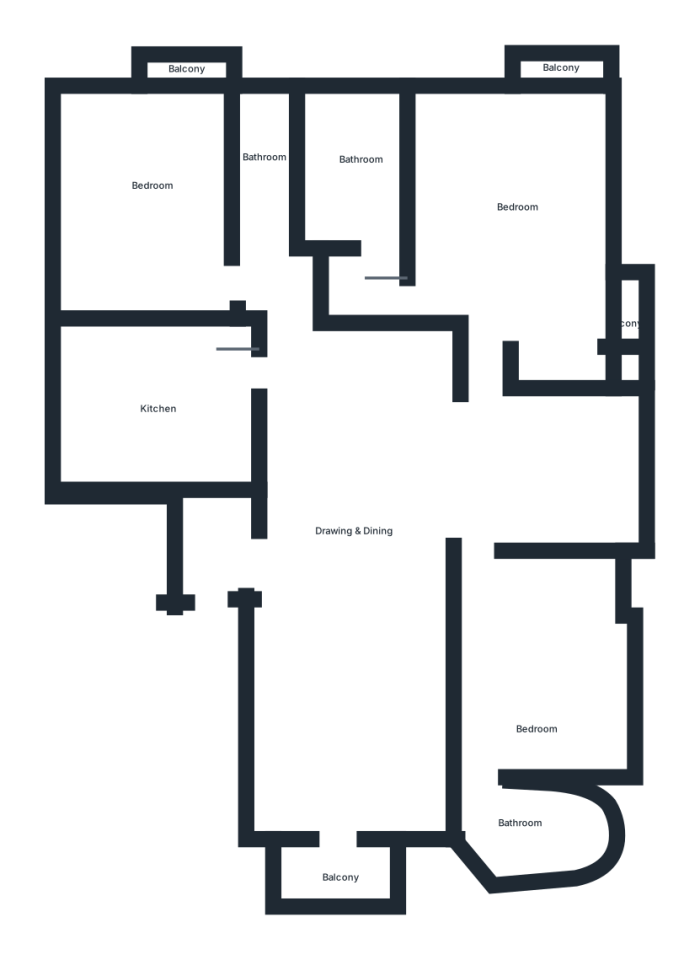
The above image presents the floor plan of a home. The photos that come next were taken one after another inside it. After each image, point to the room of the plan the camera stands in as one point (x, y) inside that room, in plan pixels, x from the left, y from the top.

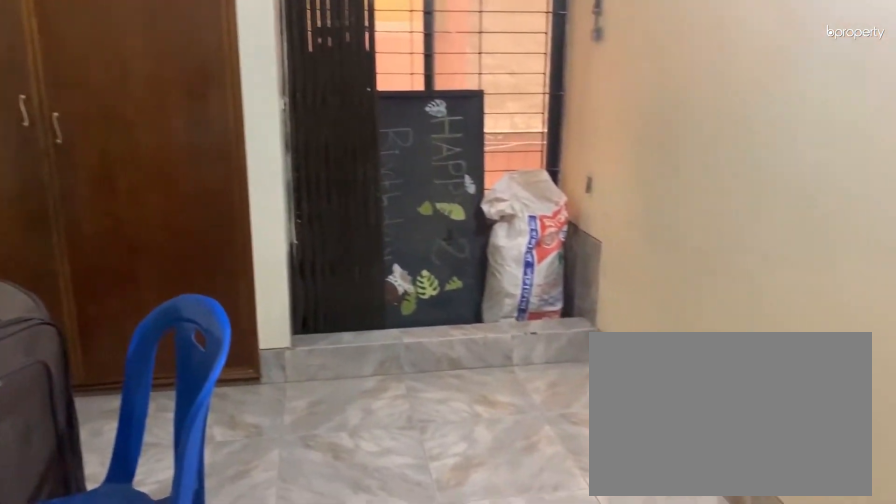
(154, 190)
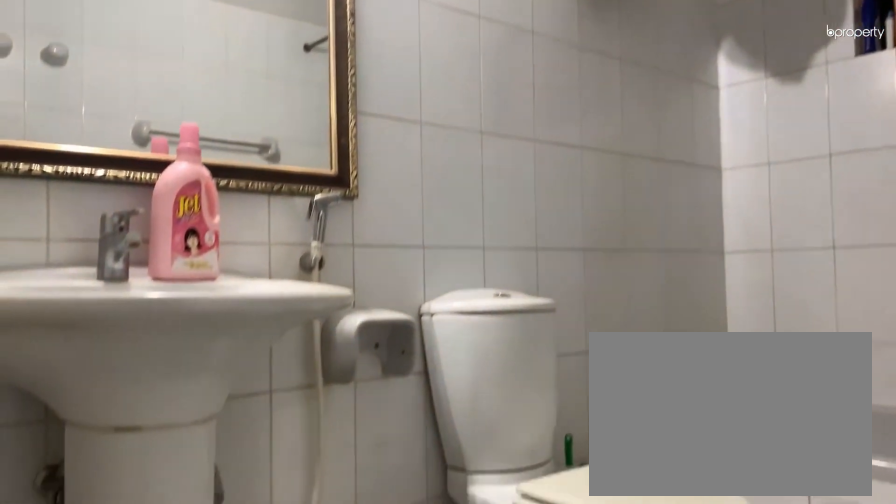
(357, 169)
